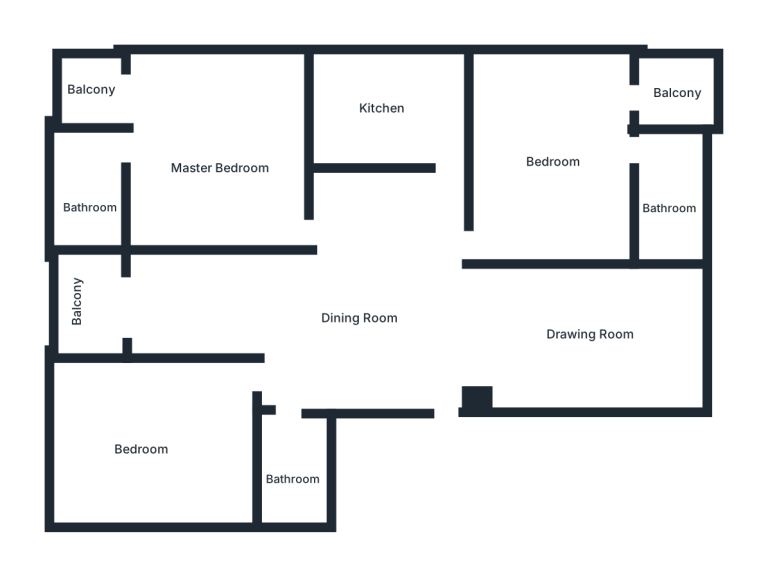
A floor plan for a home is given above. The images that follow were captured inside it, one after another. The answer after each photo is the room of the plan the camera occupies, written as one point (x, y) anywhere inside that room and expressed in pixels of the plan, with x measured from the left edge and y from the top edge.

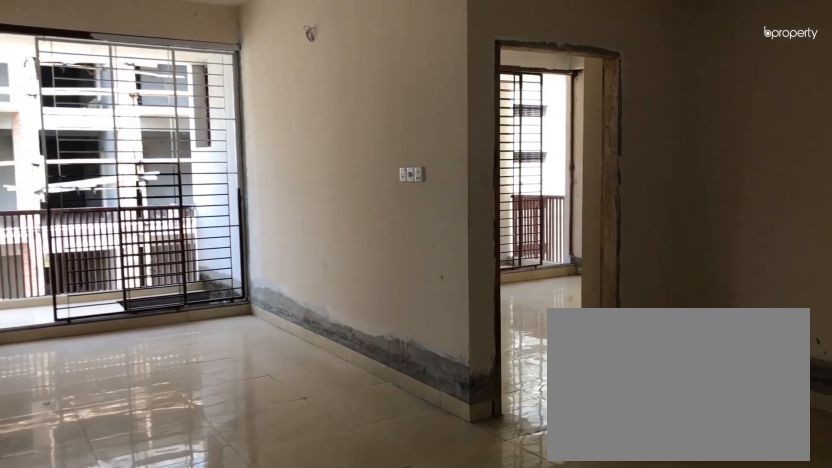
(335, 323)
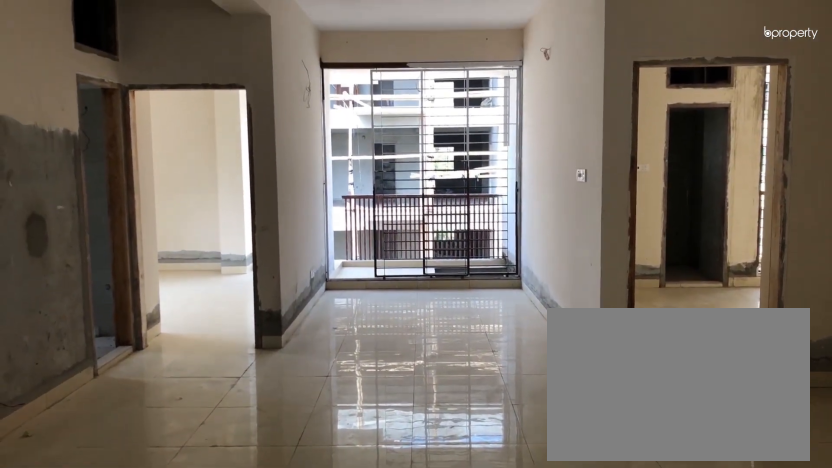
(335, 323)
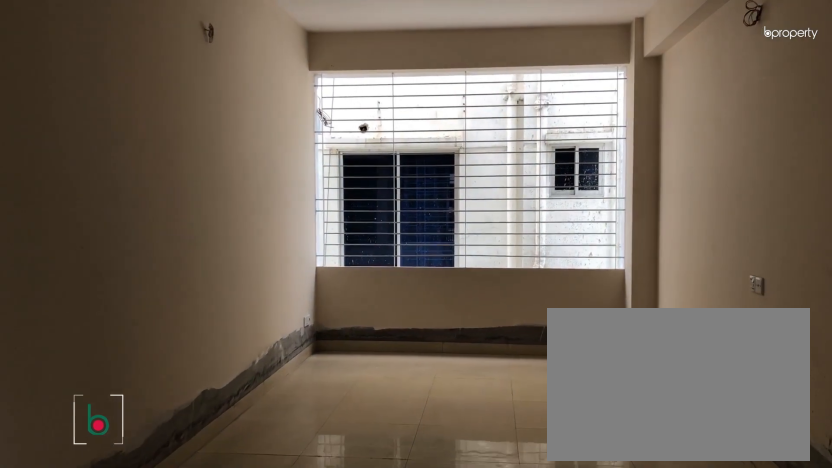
(590, 336)
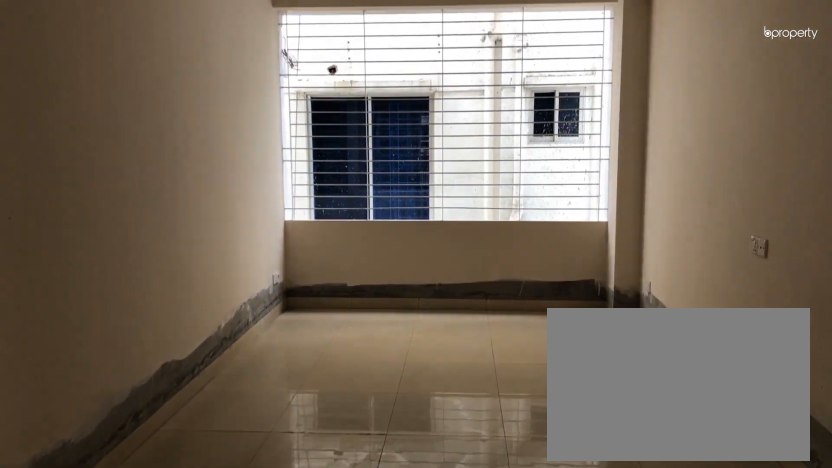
(590, 336)
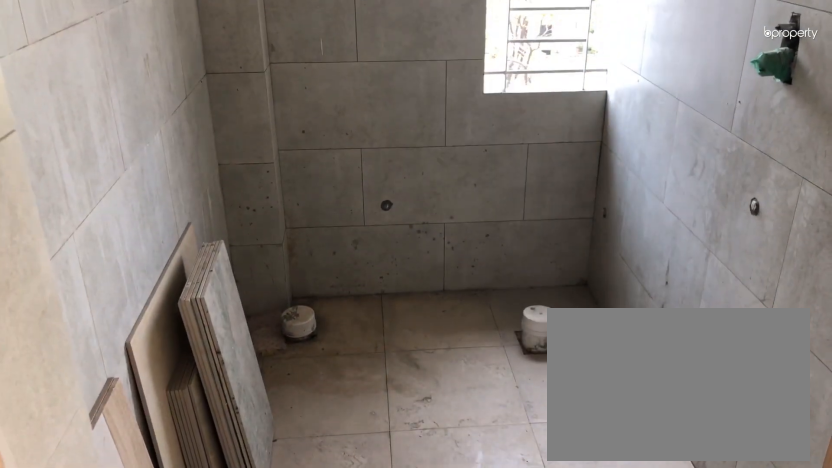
(292, 462)
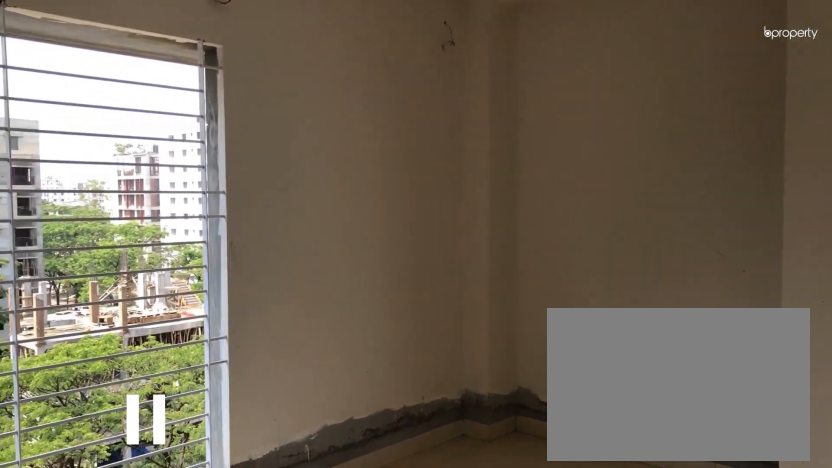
(159, 431)
